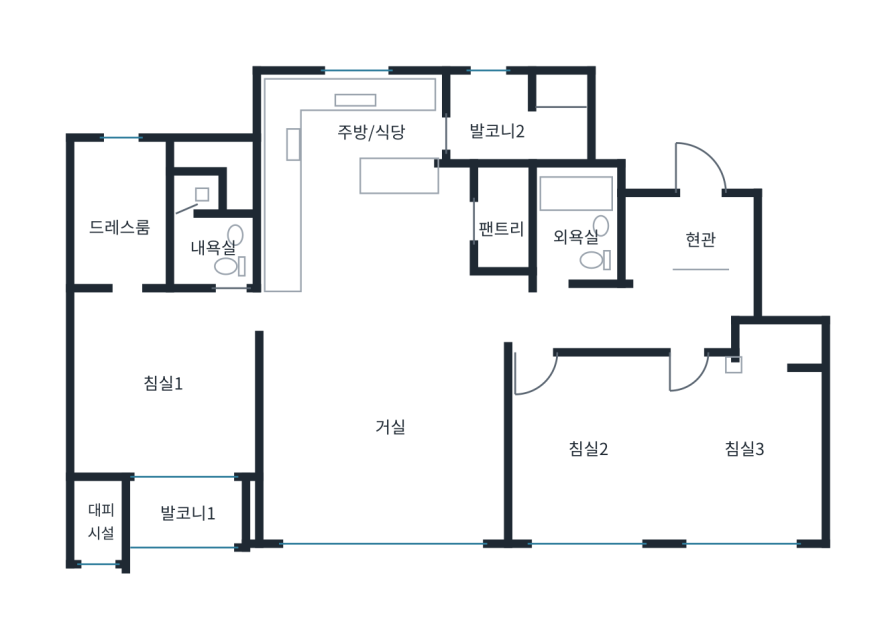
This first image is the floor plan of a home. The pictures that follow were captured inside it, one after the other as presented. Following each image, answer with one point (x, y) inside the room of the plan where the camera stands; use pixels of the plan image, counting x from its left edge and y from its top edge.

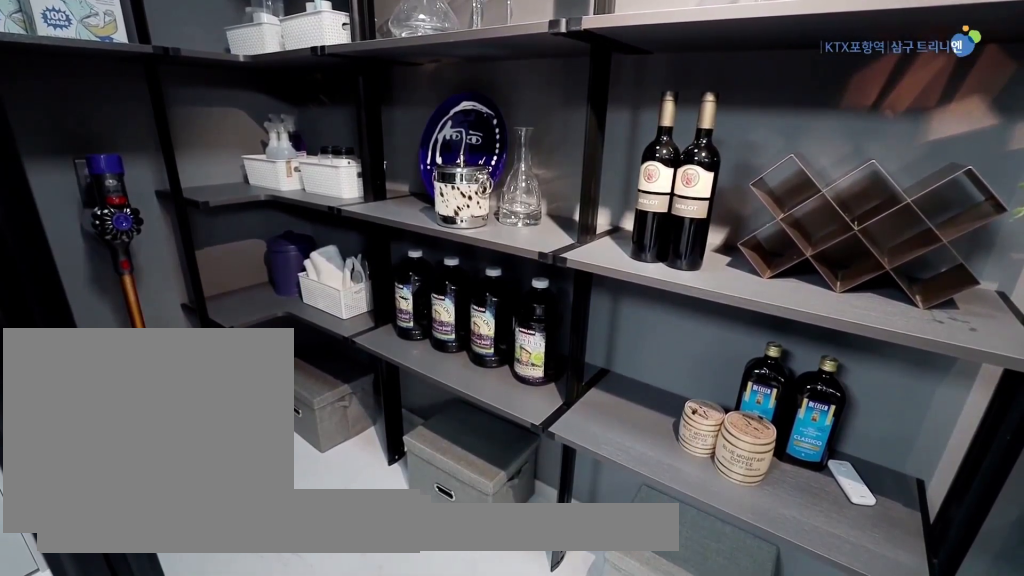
(502, 226)
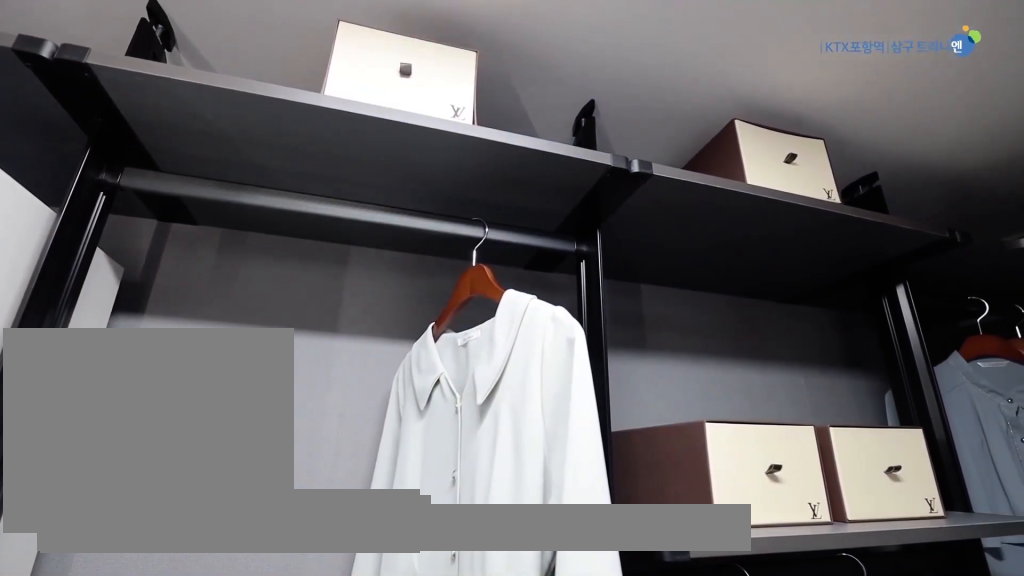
(118, 216)
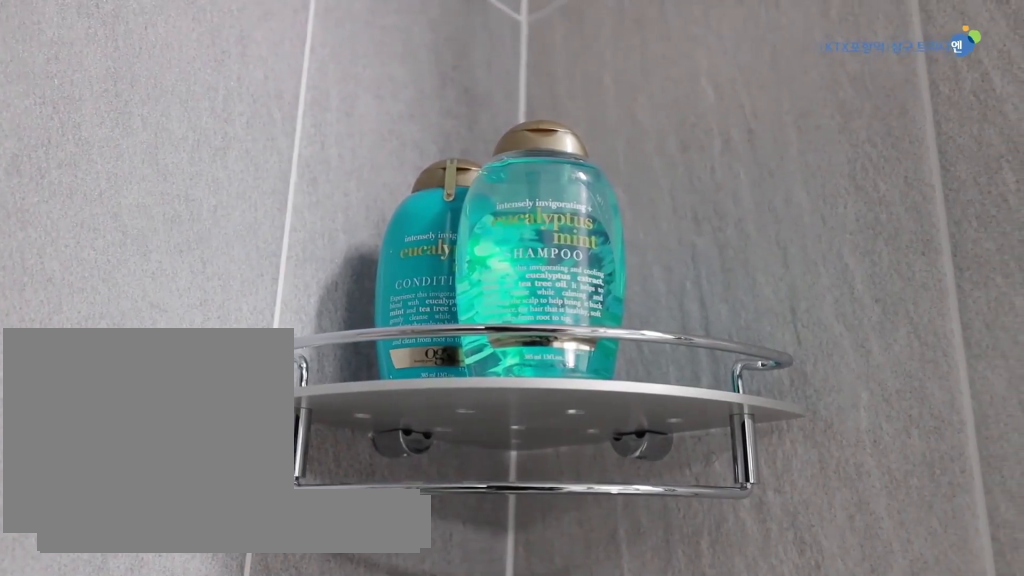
(206, 231)
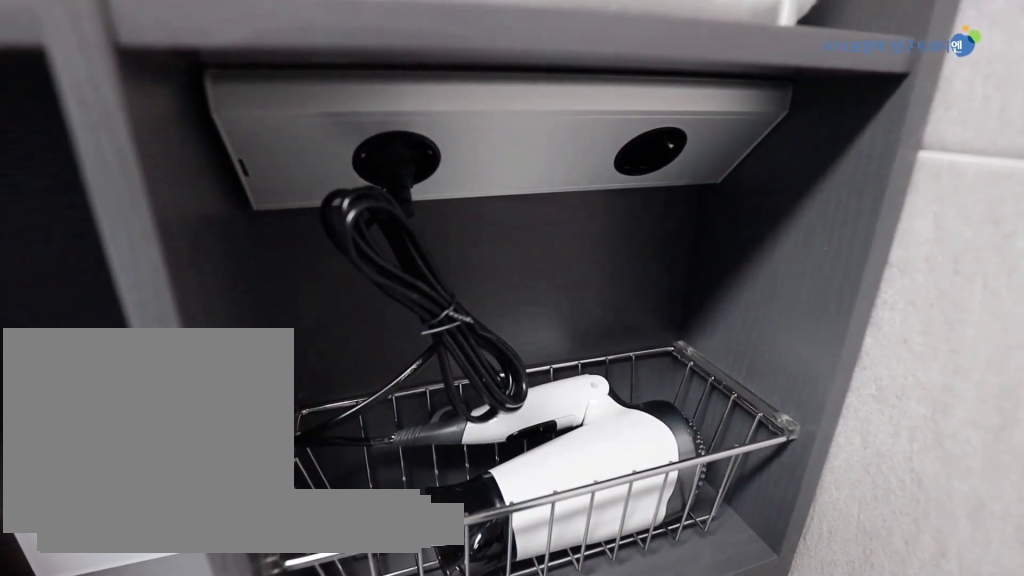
(210, 231)
